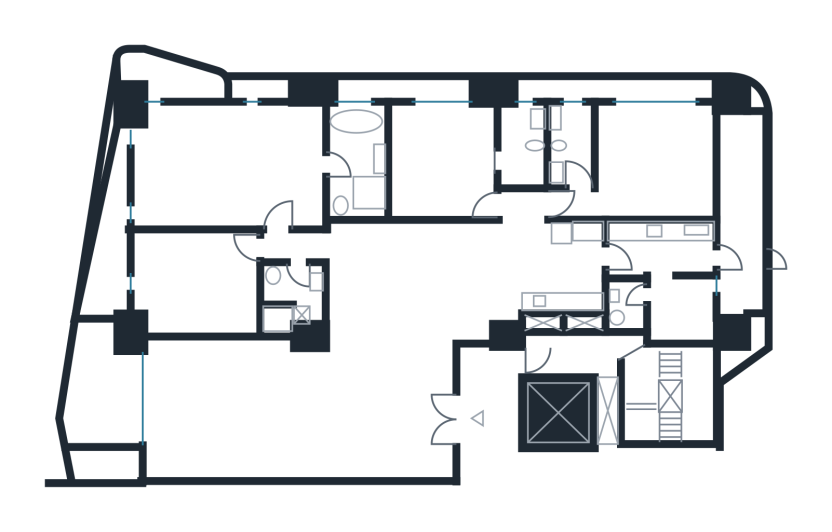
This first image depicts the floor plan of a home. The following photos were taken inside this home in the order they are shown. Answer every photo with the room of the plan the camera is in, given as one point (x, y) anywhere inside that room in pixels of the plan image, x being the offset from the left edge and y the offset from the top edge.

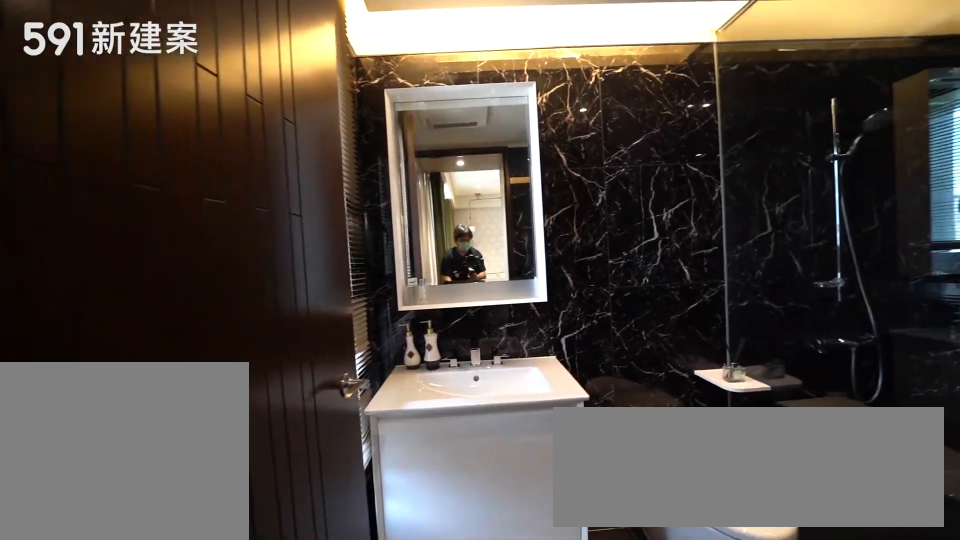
(523, 155)
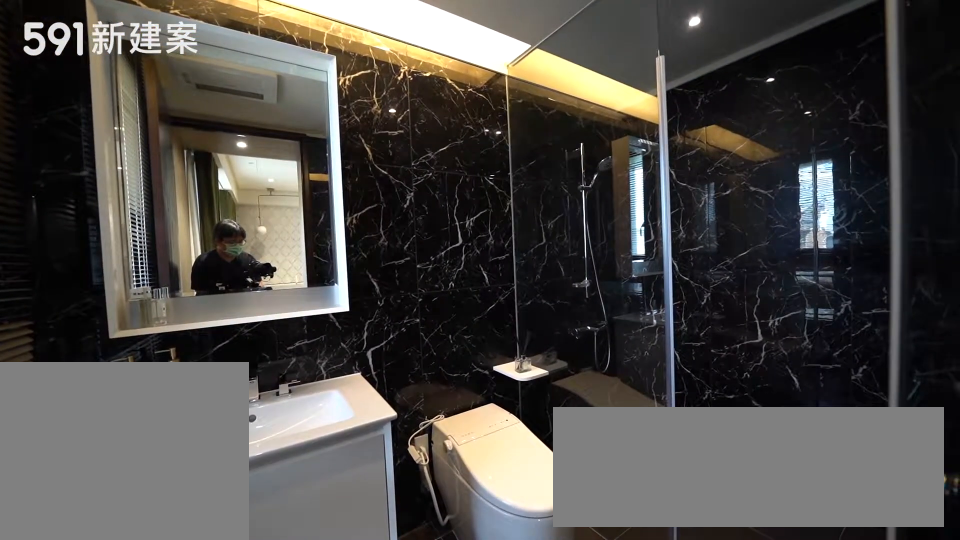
(523, 155)
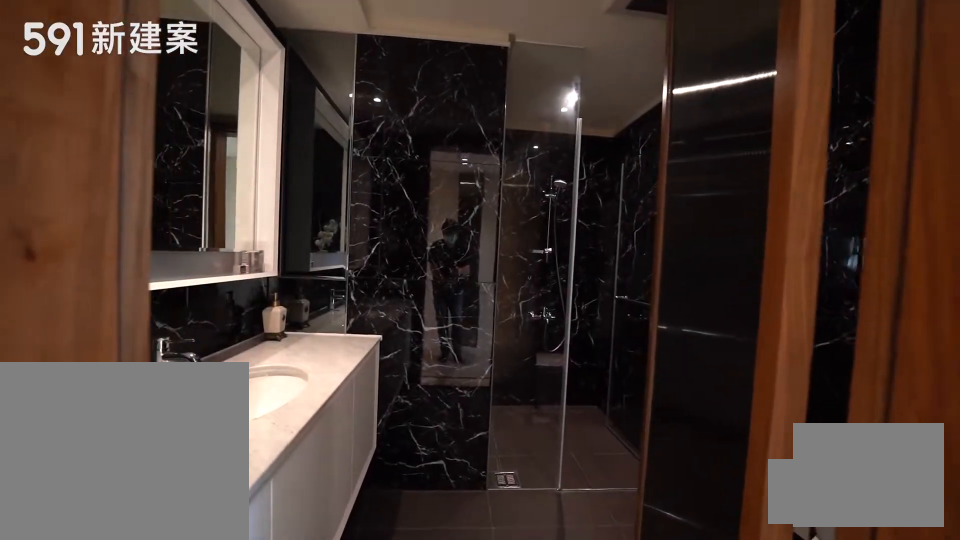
(291, 297)
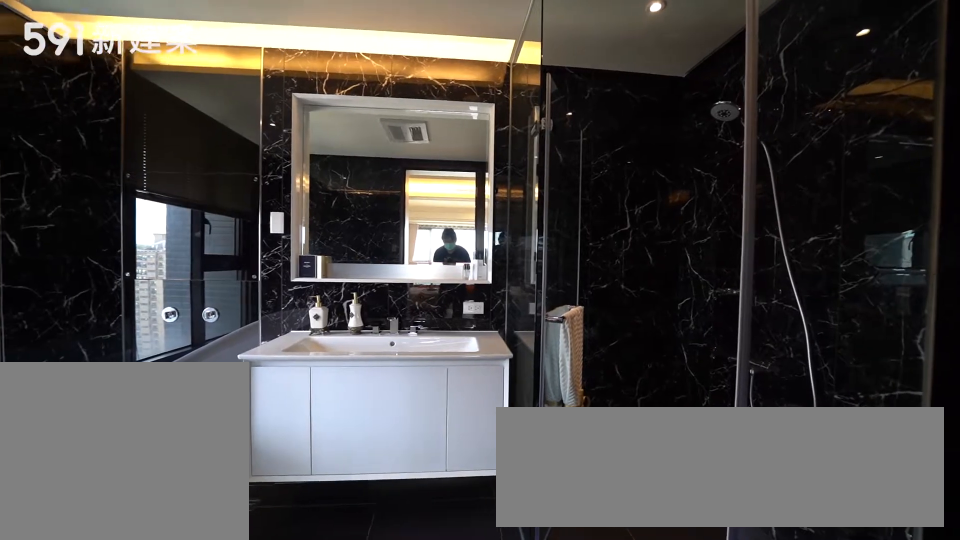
(353, 158)
